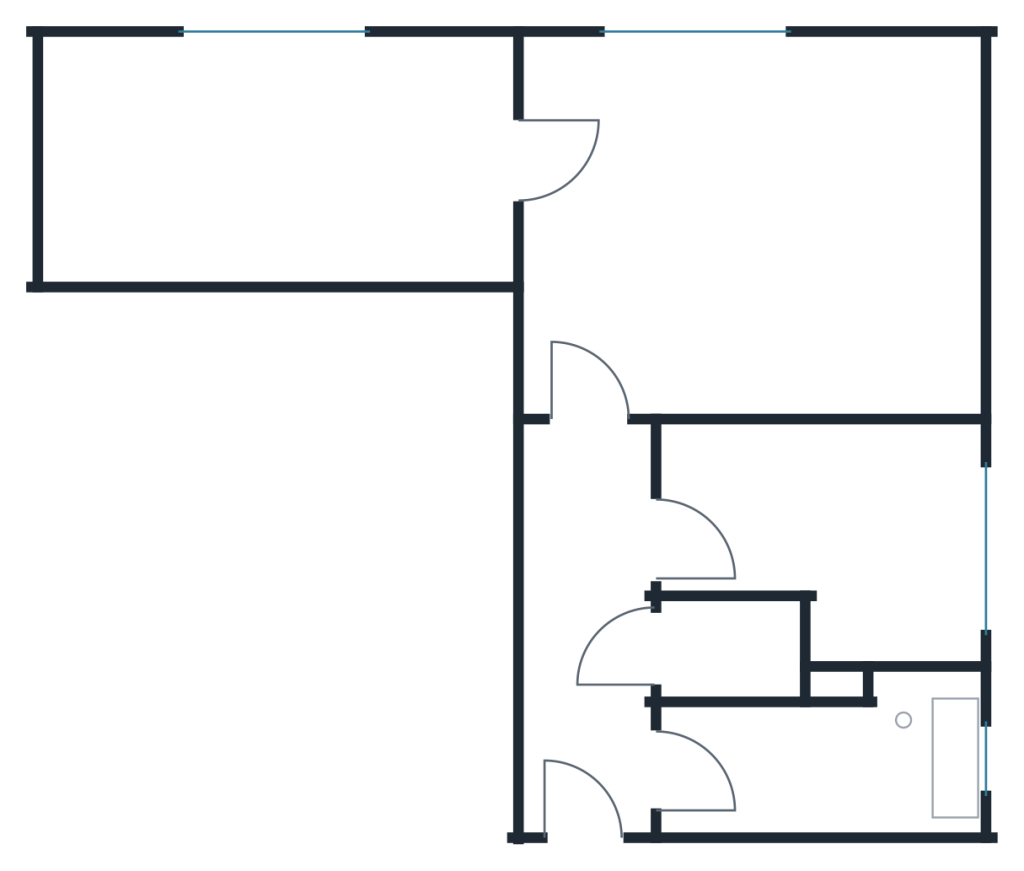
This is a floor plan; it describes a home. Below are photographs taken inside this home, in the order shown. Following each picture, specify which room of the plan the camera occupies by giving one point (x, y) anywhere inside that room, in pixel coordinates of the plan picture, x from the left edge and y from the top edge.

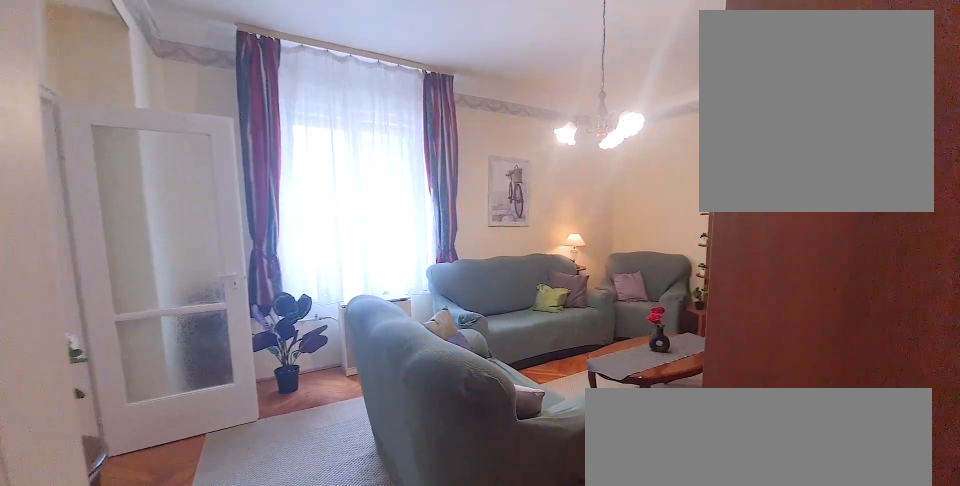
(764, 244)
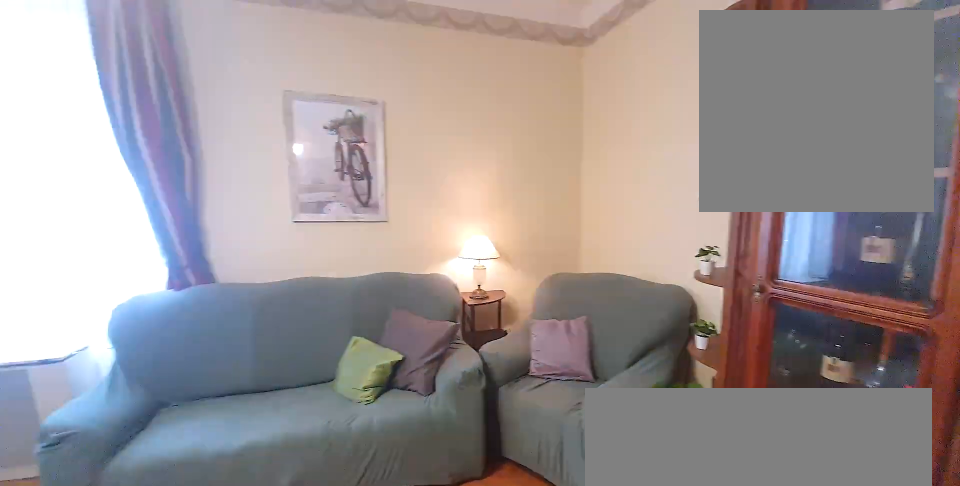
(764, 243)
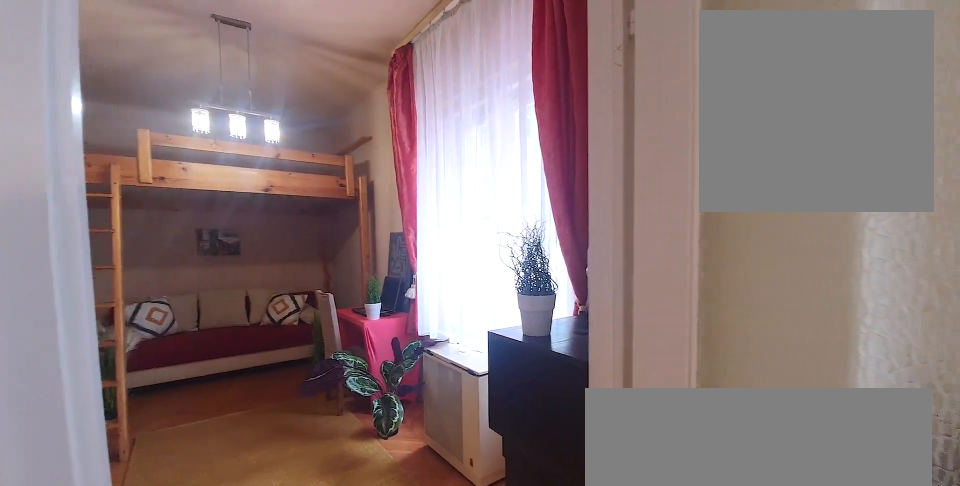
(283, 162)
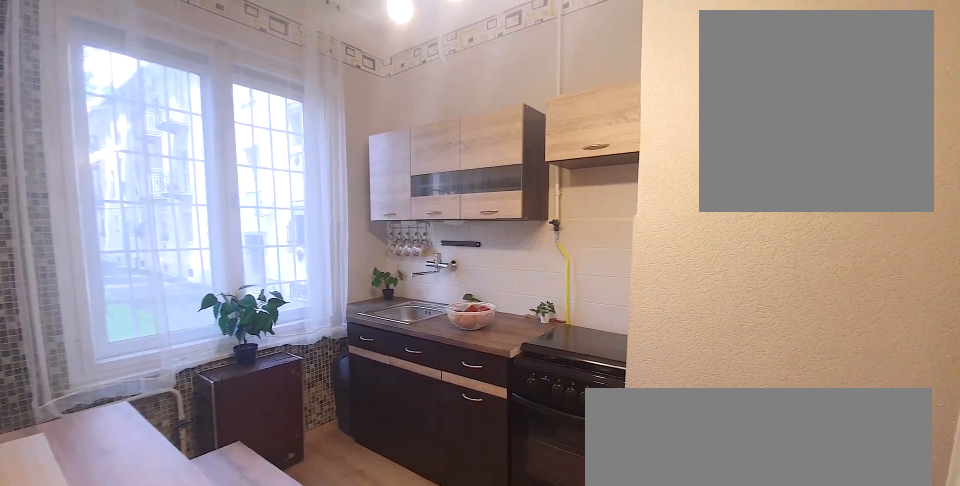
(839, 517)
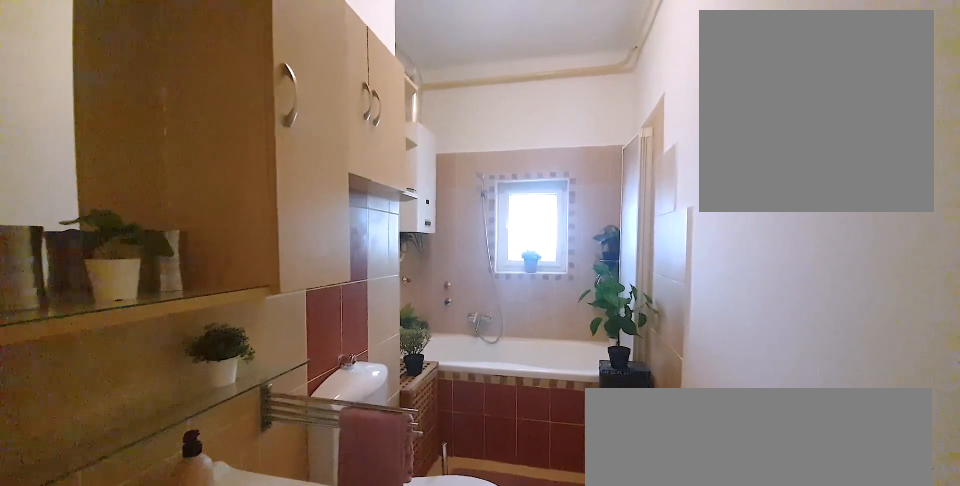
(839, 777)
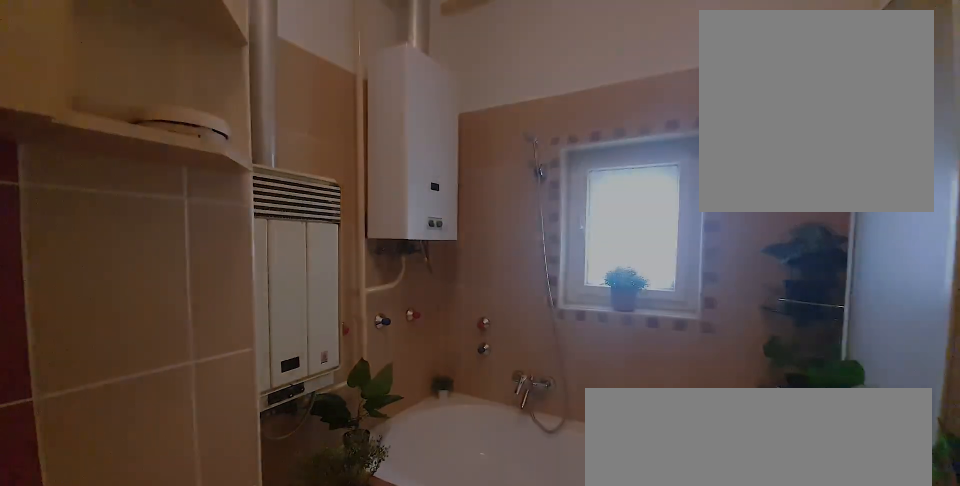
(839, 776)
